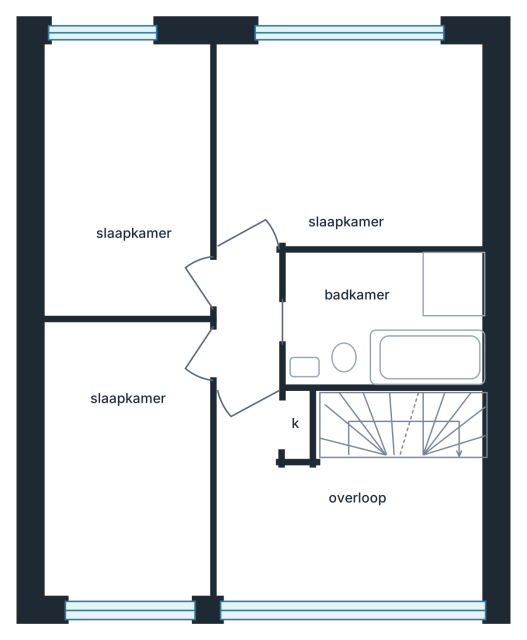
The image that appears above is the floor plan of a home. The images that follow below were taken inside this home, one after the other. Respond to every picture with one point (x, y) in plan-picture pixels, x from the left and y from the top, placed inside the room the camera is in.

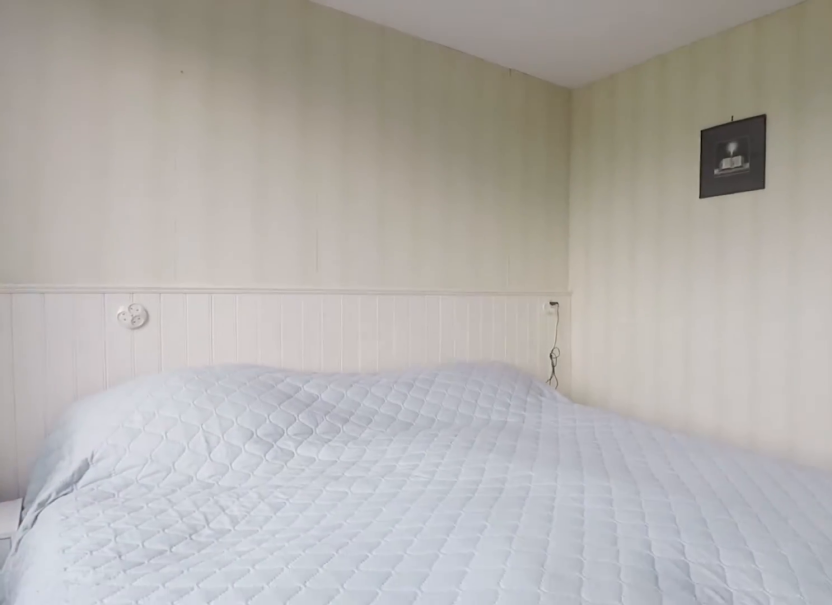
(358, 151)
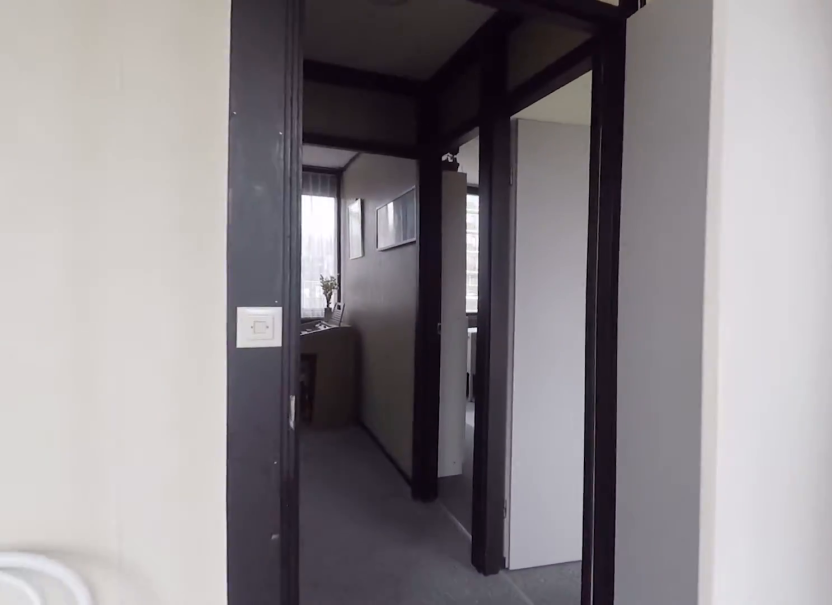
(358, 151)
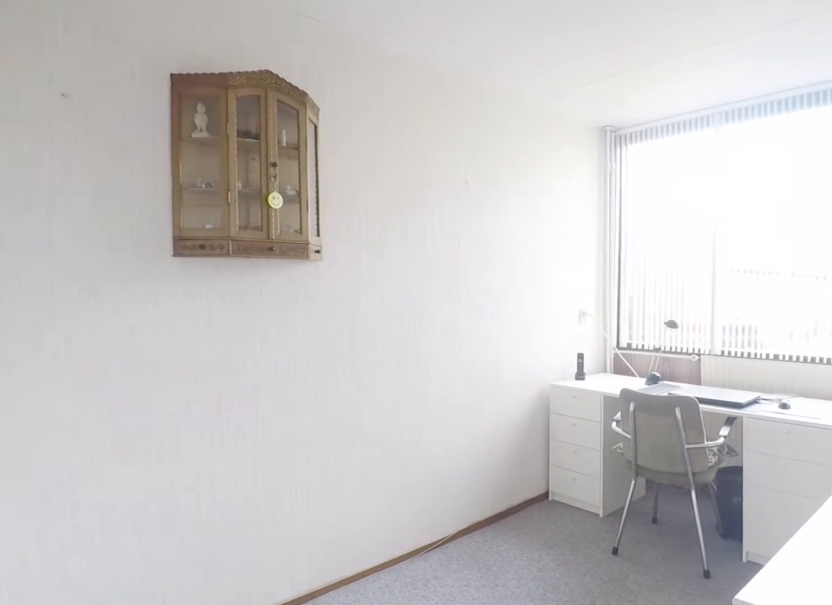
(119, 184)
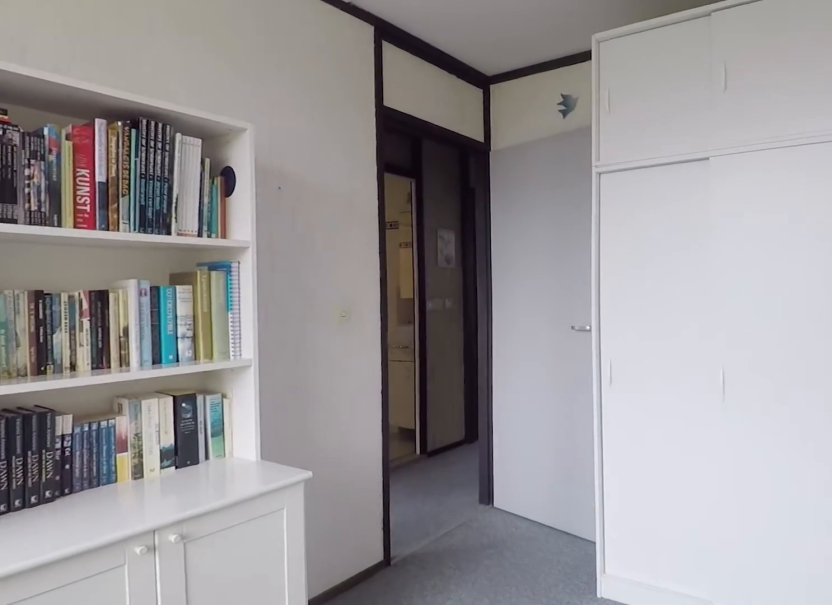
(119, 184)
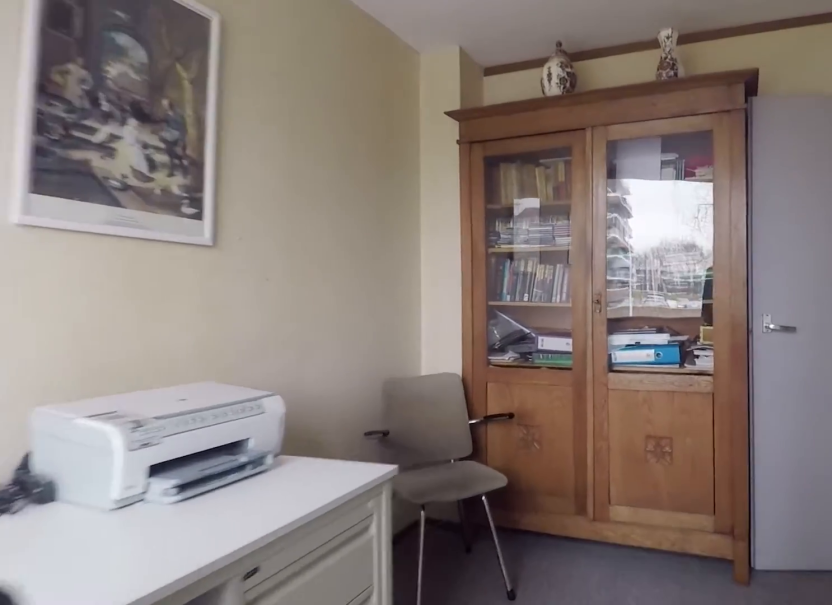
(132, 442)
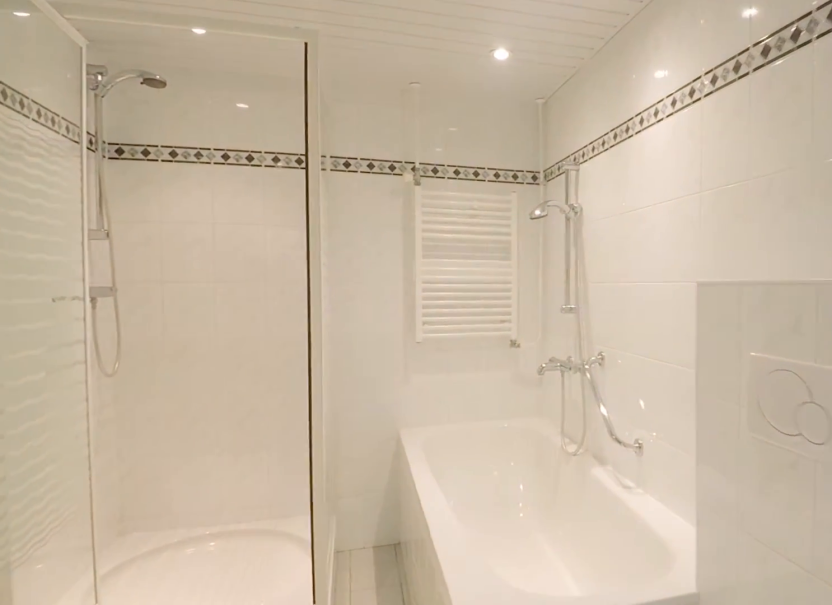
(389, 319)
